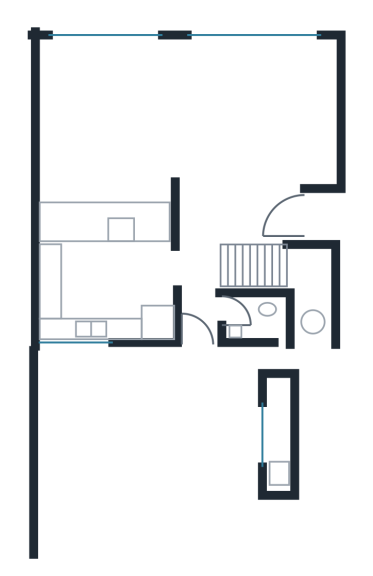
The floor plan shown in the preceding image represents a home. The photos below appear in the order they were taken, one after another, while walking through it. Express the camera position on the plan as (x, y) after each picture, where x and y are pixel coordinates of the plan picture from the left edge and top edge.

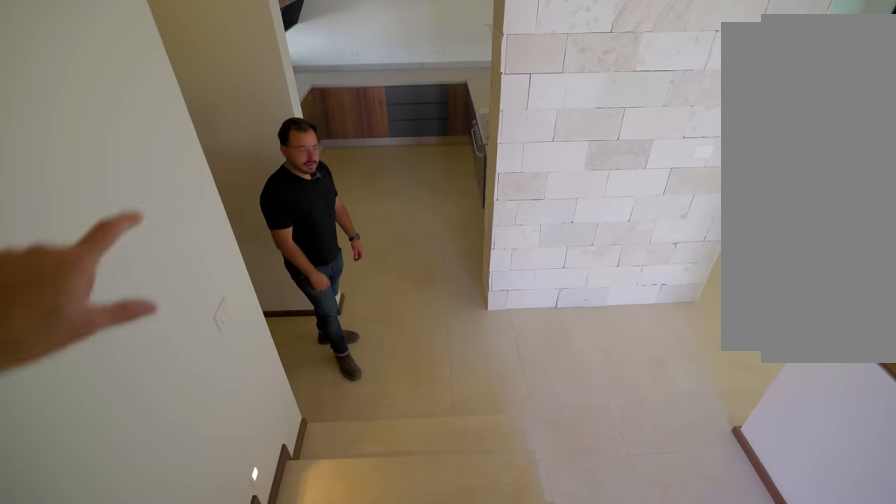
(235, 265)
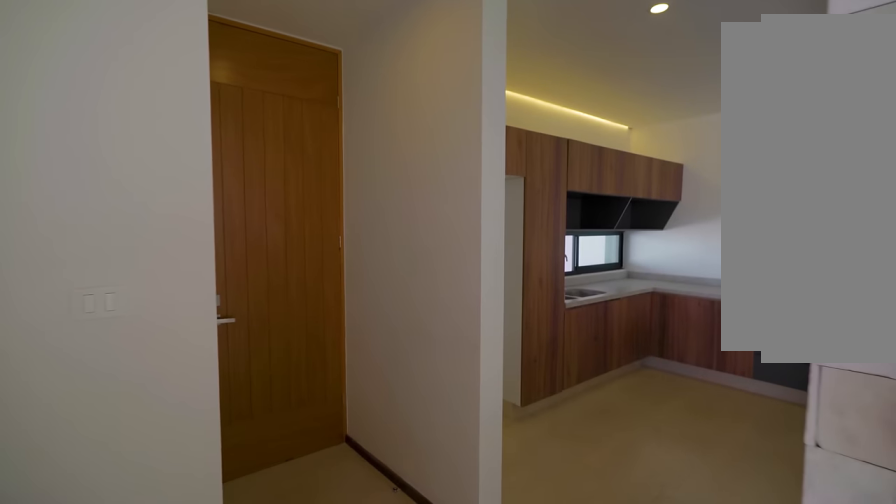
(218, 268)
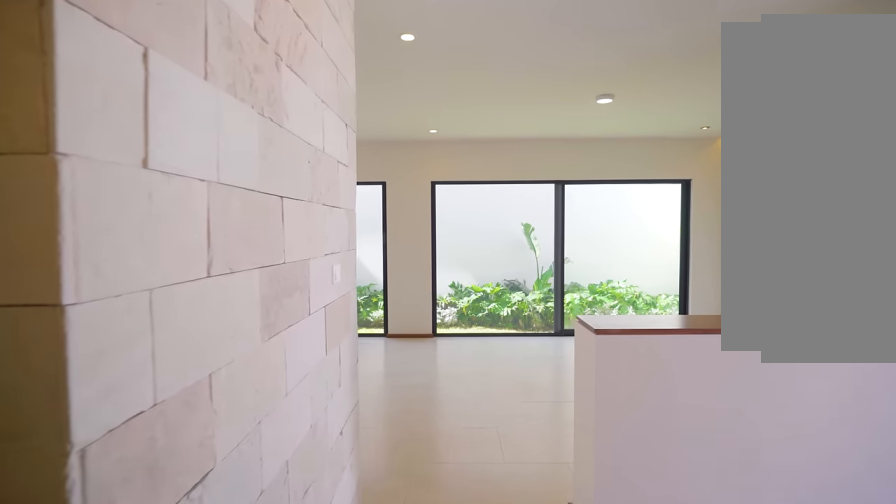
(204, 283)
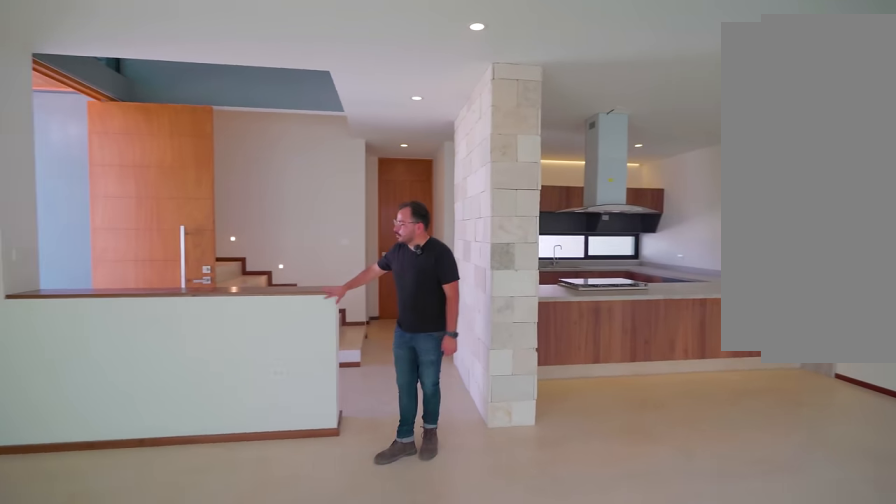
(261, 54)
